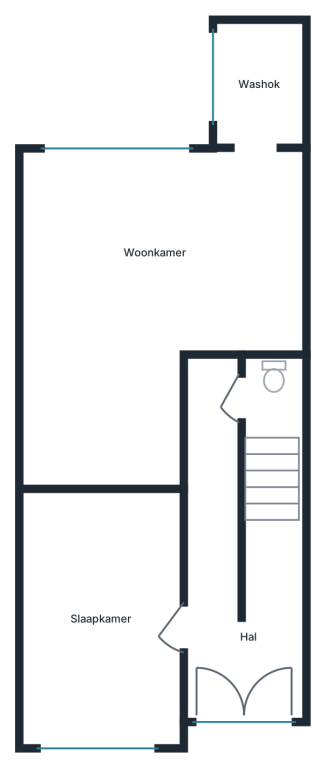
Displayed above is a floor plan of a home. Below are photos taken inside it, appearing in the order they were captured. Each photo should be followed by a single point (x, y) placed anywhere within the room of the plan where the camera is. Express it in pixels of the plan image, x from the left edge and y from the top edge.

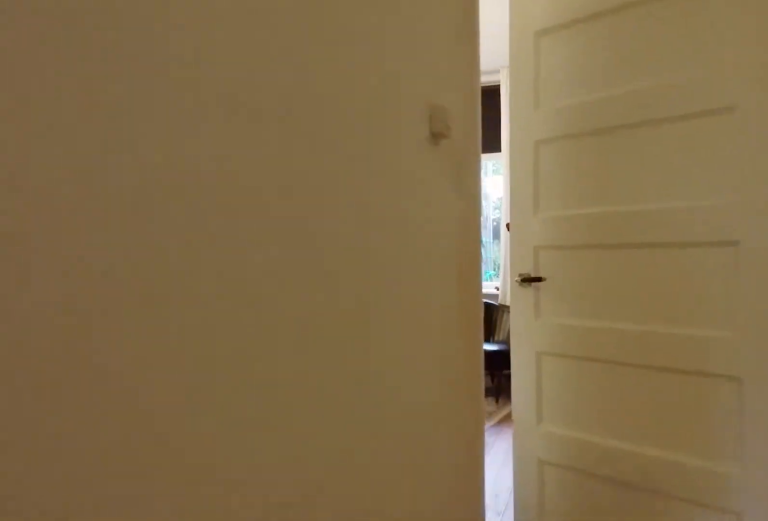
(234, 567)
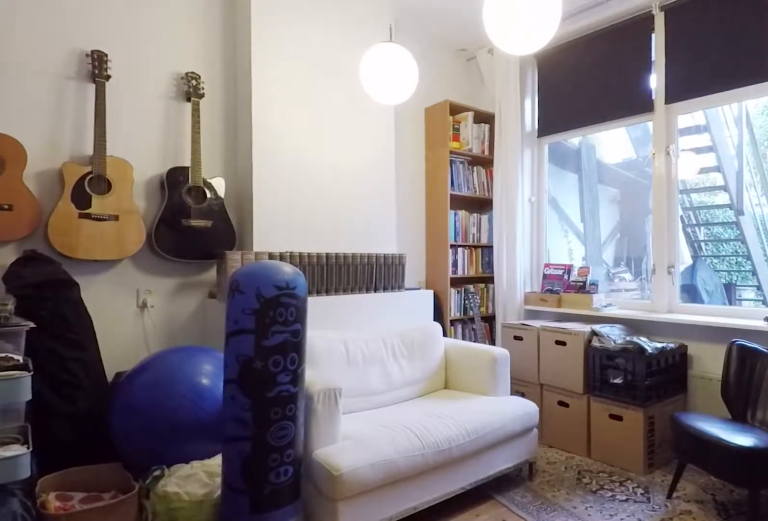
(95, 265)
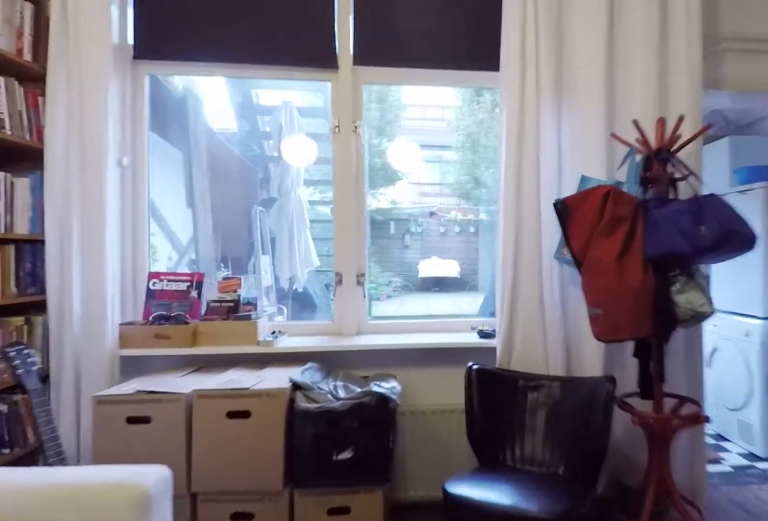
(95, 265)
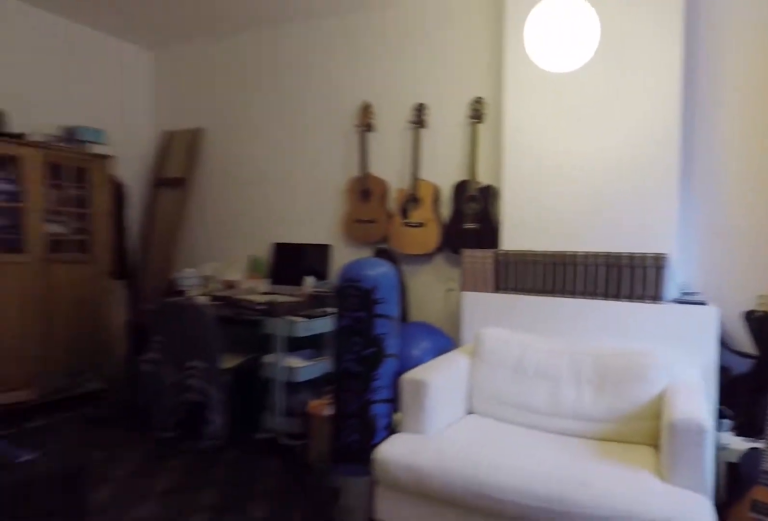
(95, 265)
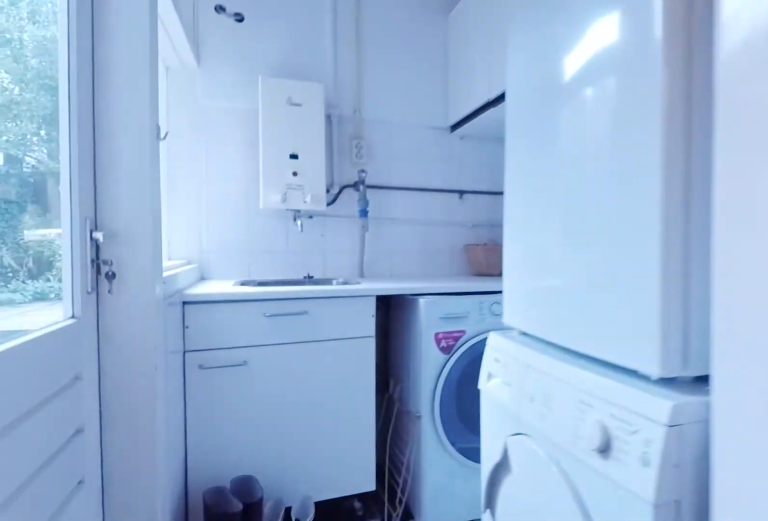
(258, 87)
